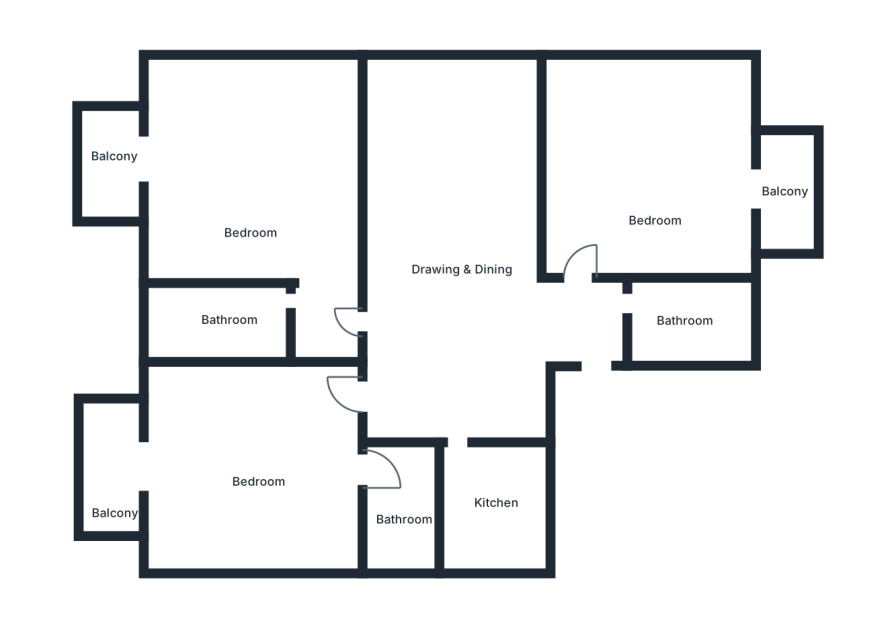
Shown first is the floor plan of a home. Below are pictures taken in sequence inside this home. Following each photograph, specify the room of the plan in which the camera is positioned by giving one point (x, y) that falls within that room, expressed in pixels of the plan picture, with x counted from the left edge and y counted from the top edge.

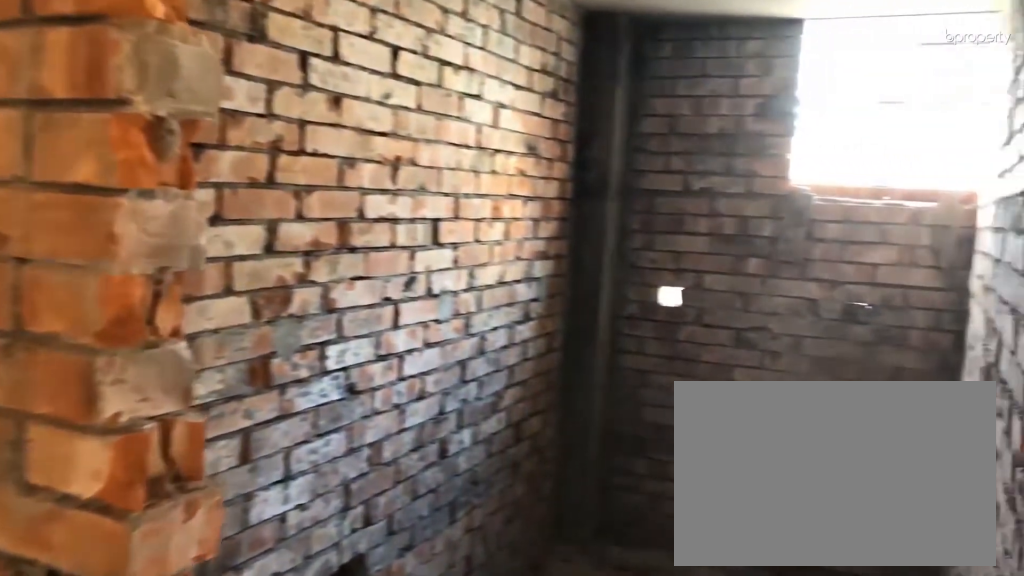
(264, 305)
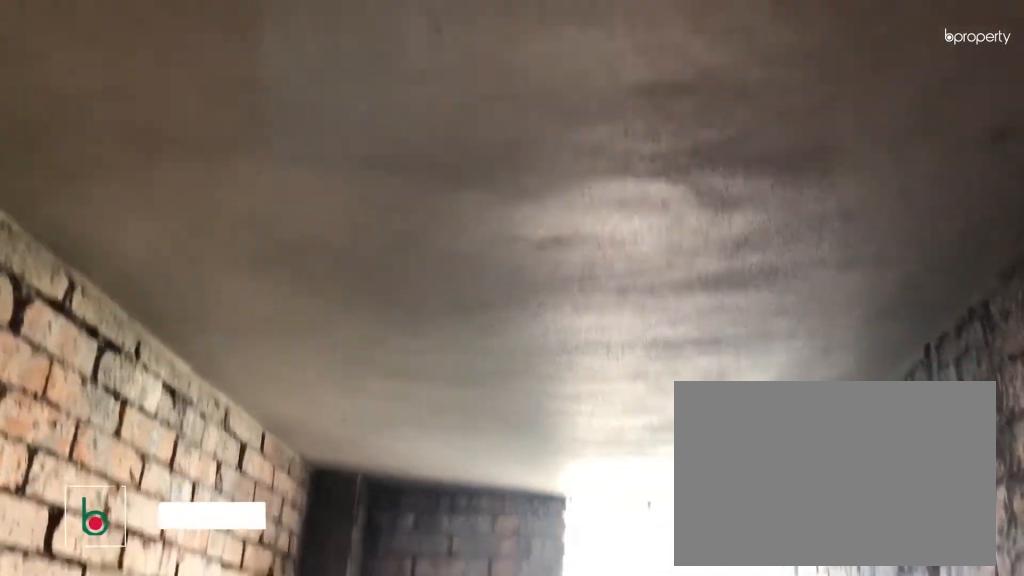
(232, 315)
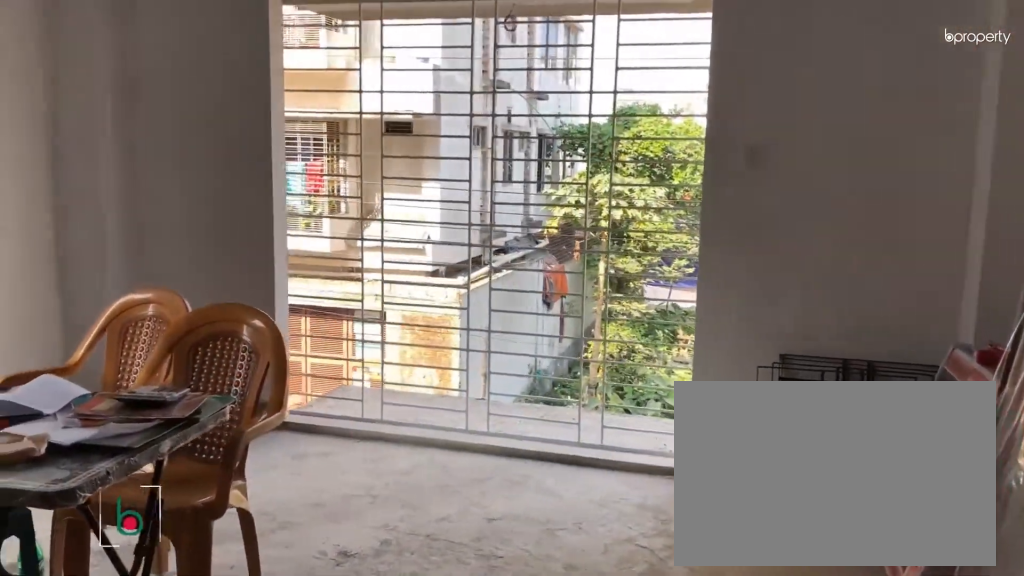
(252, 481)
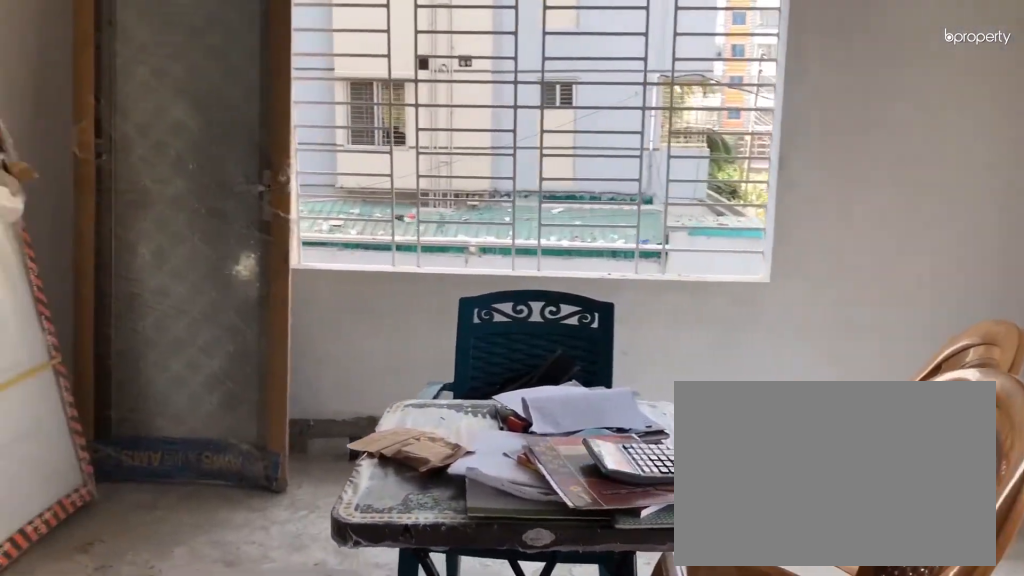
(252, 479)
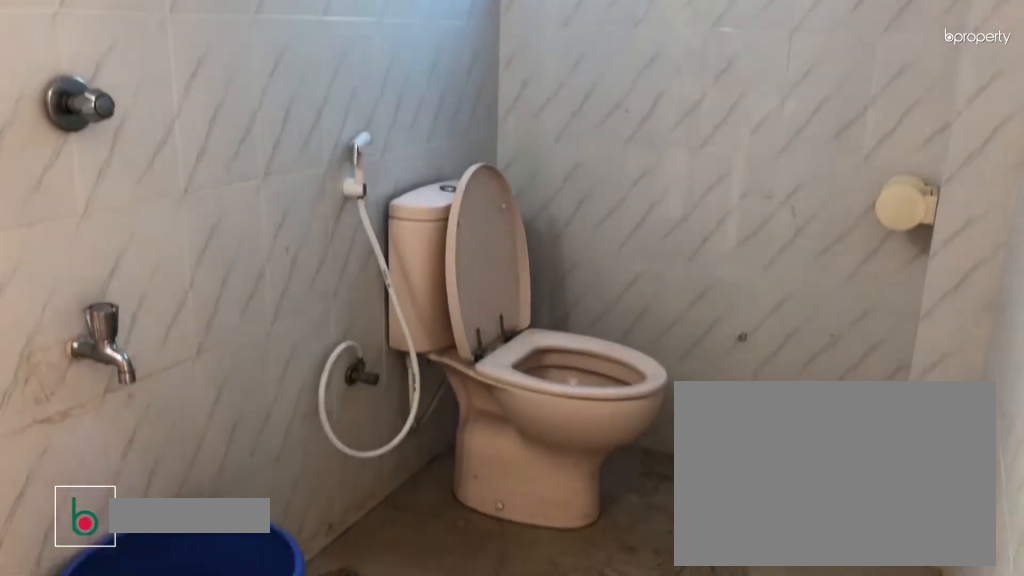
(401, 504)
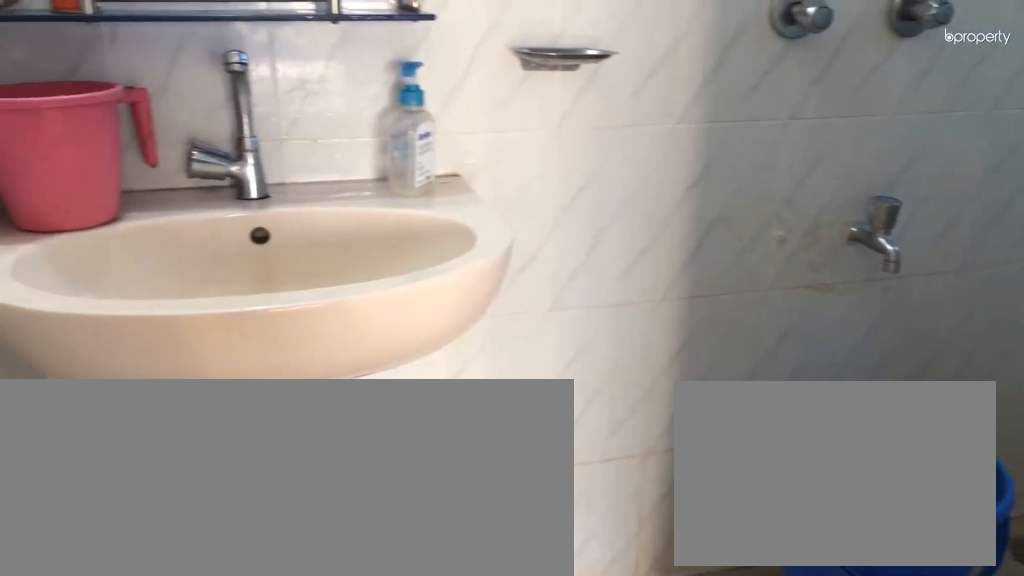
(401, 504)
